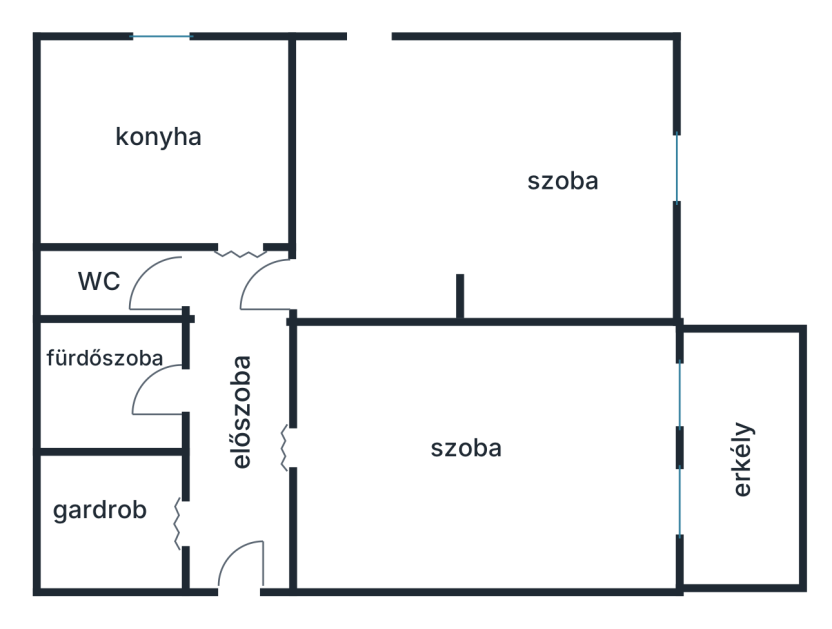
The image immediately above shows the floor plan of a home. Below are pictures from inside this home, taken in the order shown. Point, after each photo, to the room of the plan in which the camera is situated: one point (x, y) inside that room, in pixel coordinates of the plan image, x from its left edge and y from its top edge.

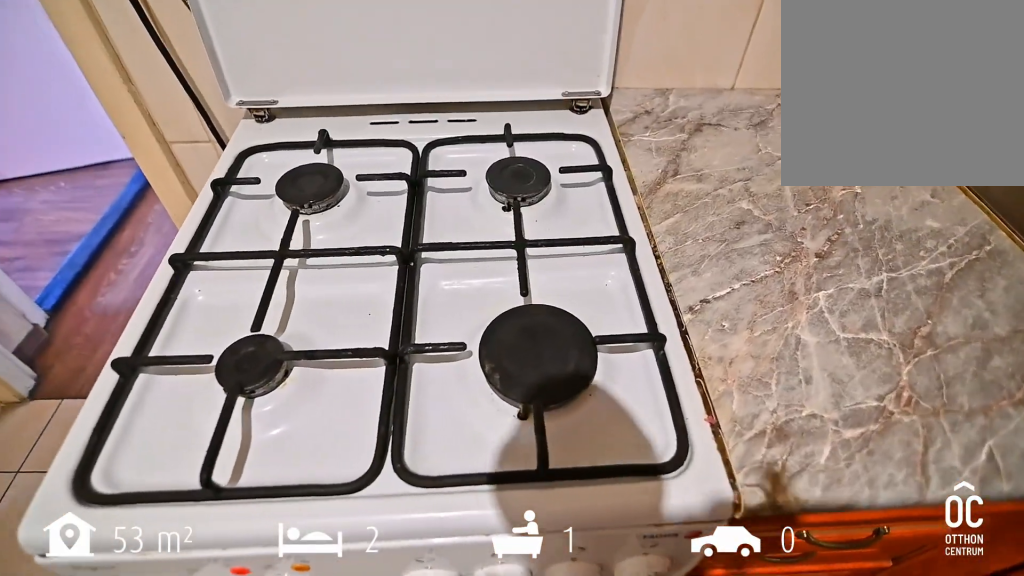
(167, 143)
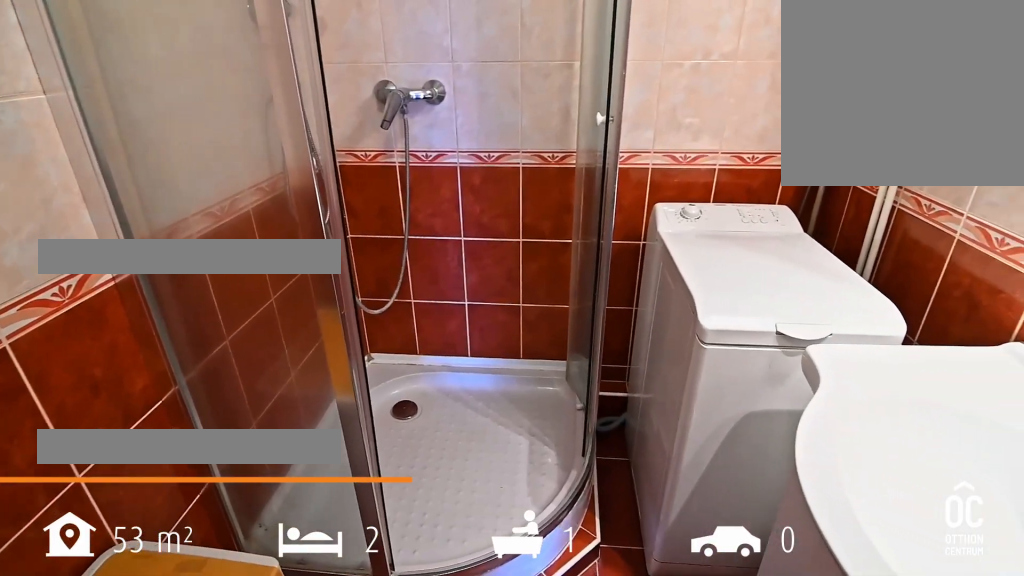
(116, 396)
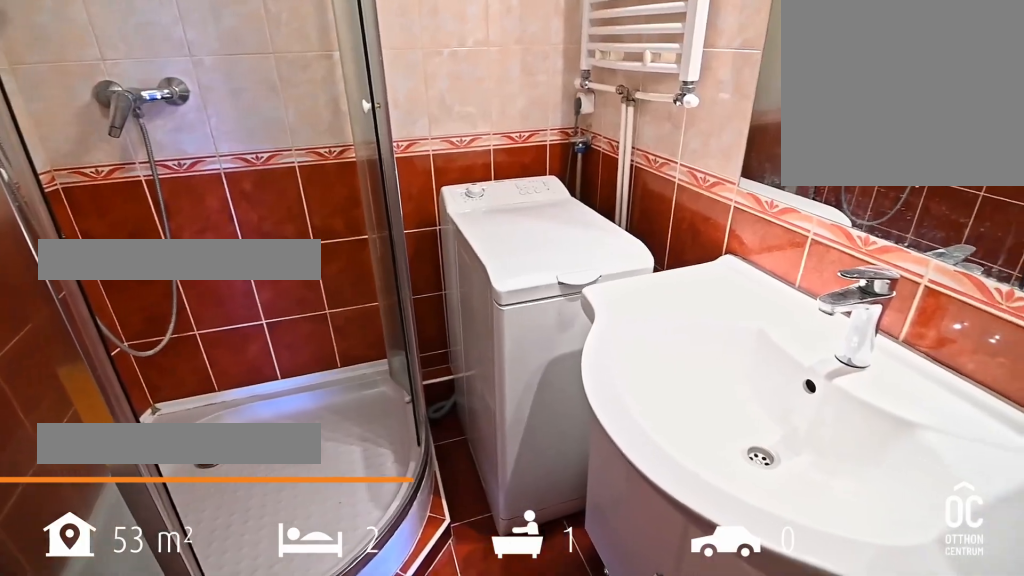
(116, 396)
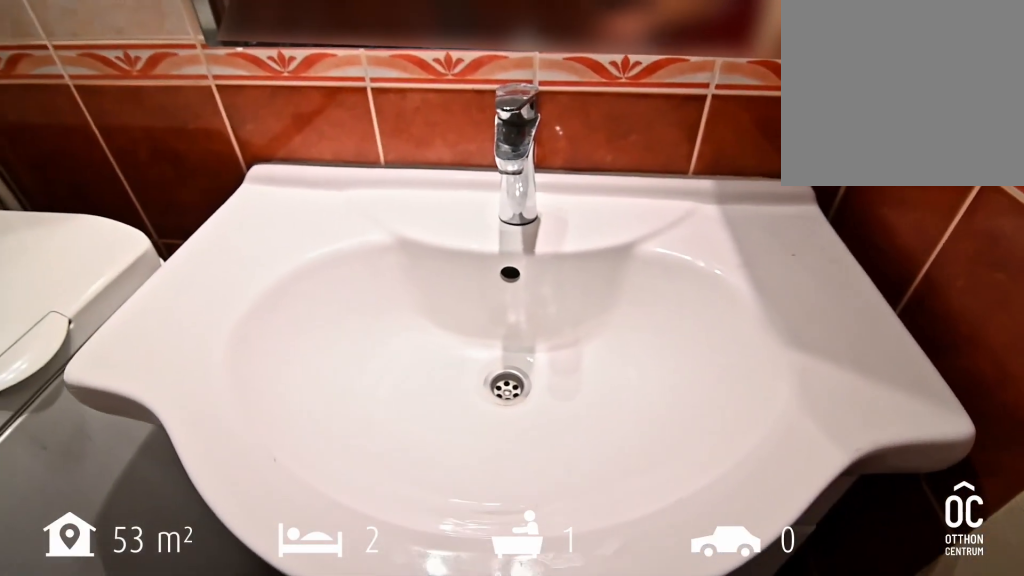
(116, 396)
